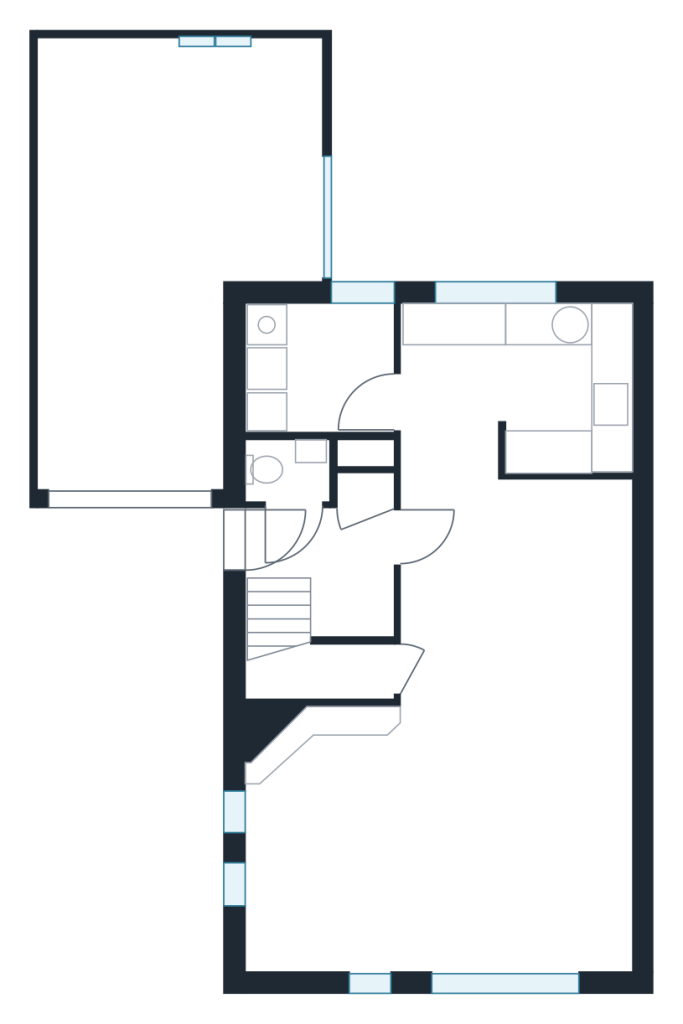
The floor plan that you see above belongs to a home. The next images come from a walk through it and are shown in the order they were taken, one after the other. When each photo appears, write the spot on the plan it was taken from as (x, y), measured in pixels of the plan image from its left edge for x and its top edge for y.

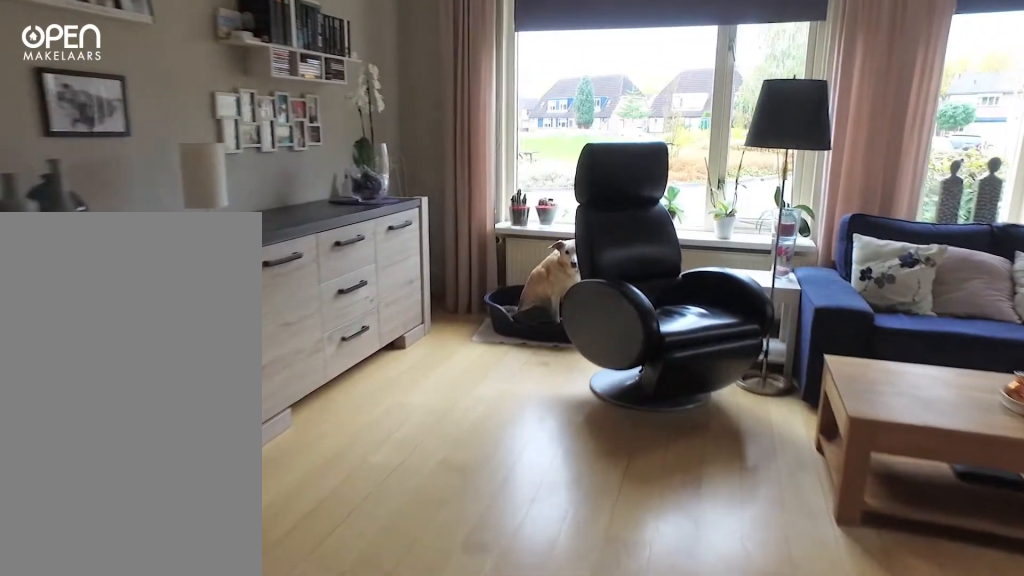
(464, 701)
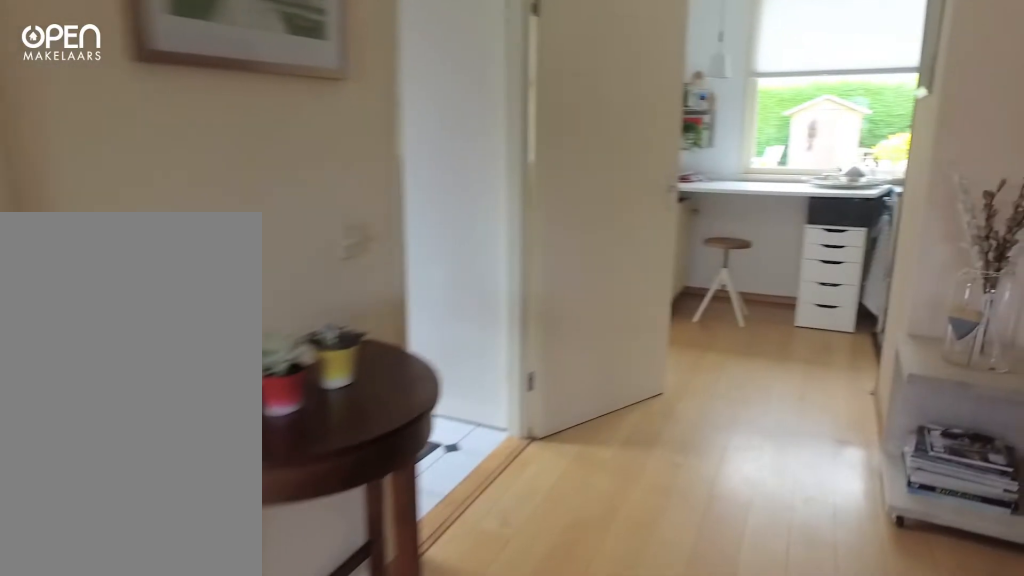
(432, 617)
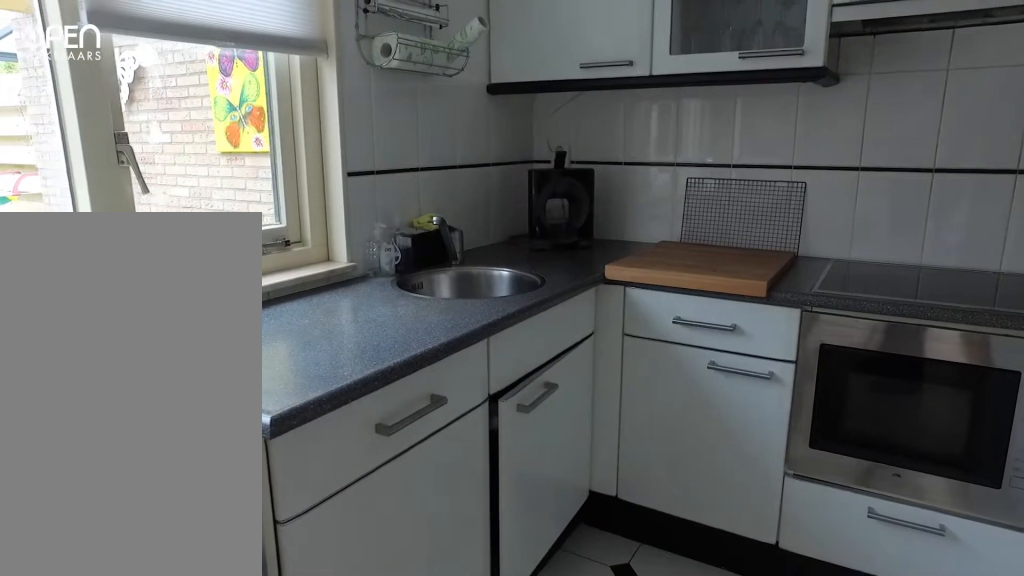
(500, 408)
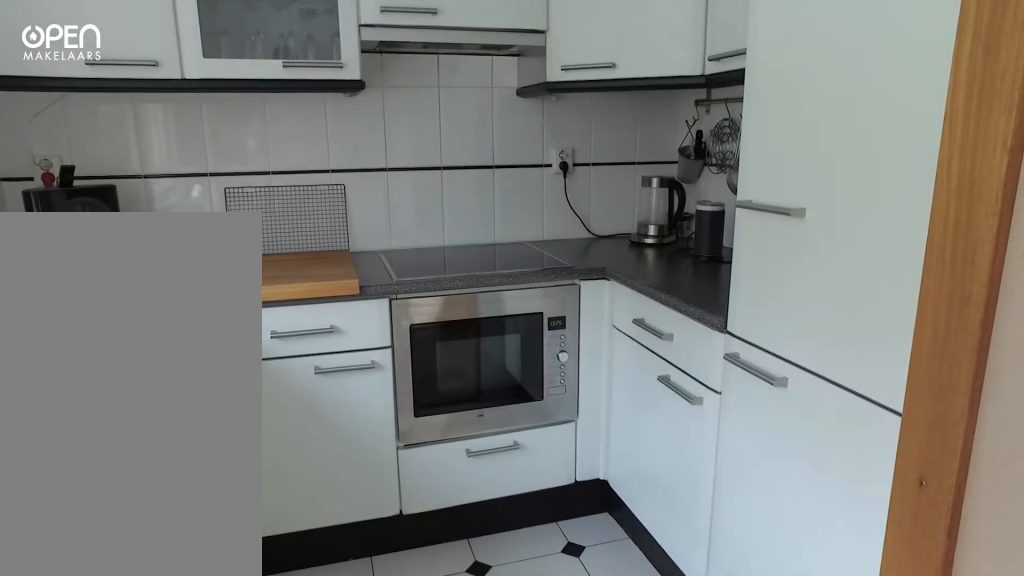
(511, 398)
